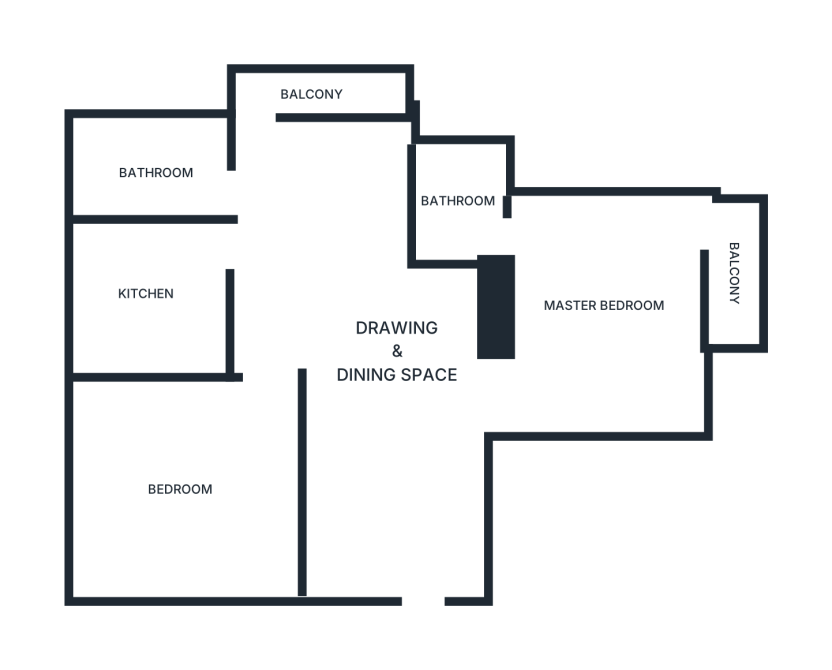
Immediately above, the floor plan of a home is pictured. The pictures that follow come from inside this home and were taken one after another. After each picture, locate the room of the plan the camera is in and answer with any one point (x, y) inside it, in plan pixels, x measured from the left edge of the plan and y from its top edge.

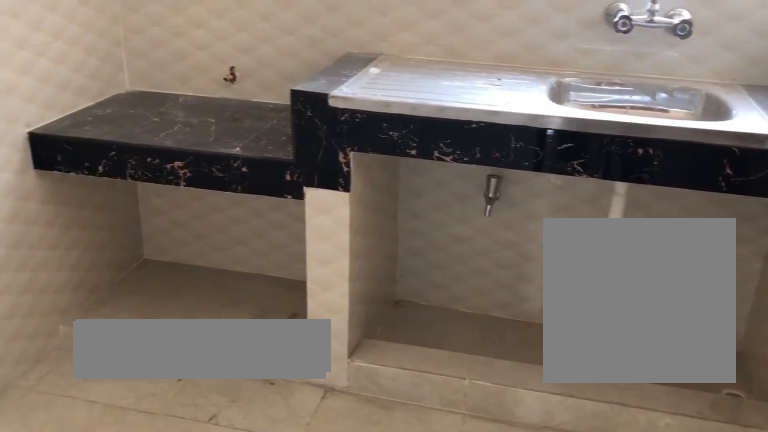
(146, 296)
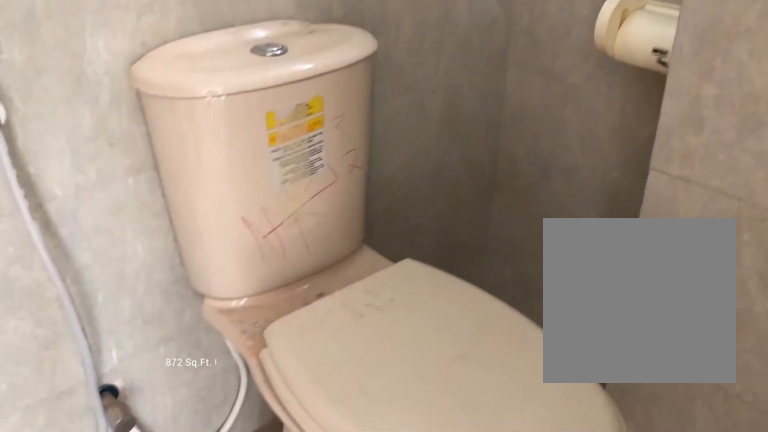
(456, 204)
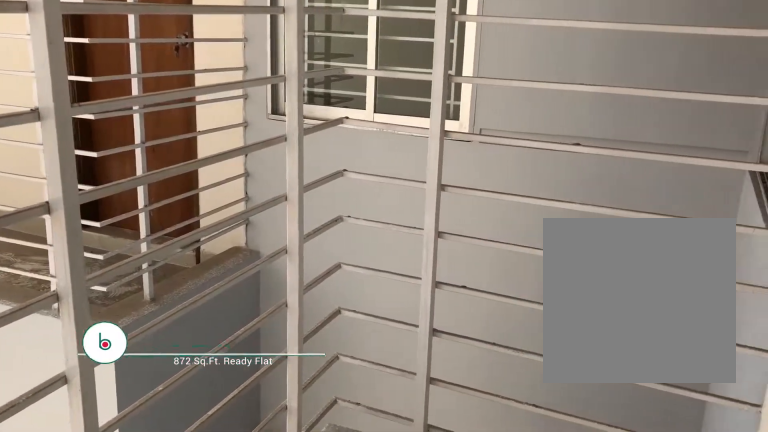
(737, 274)
